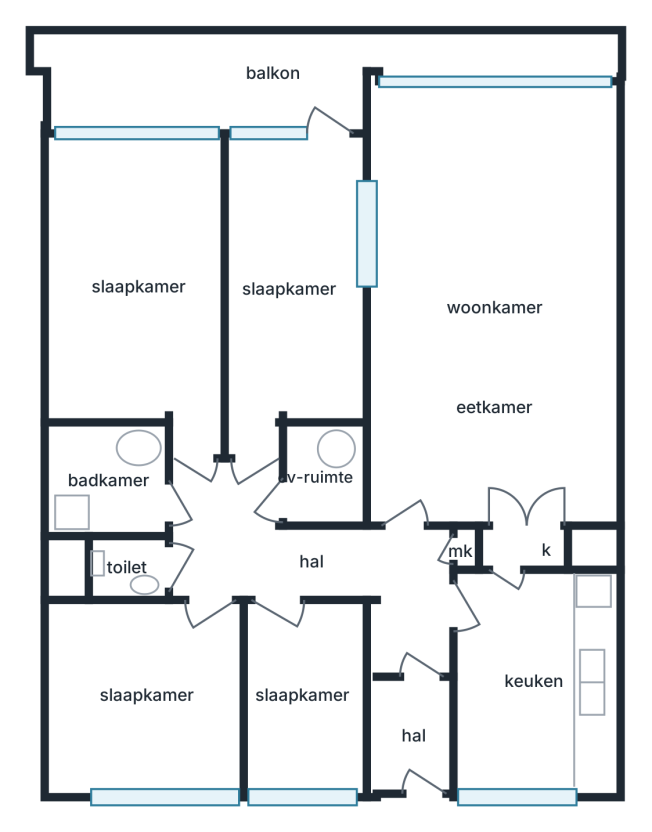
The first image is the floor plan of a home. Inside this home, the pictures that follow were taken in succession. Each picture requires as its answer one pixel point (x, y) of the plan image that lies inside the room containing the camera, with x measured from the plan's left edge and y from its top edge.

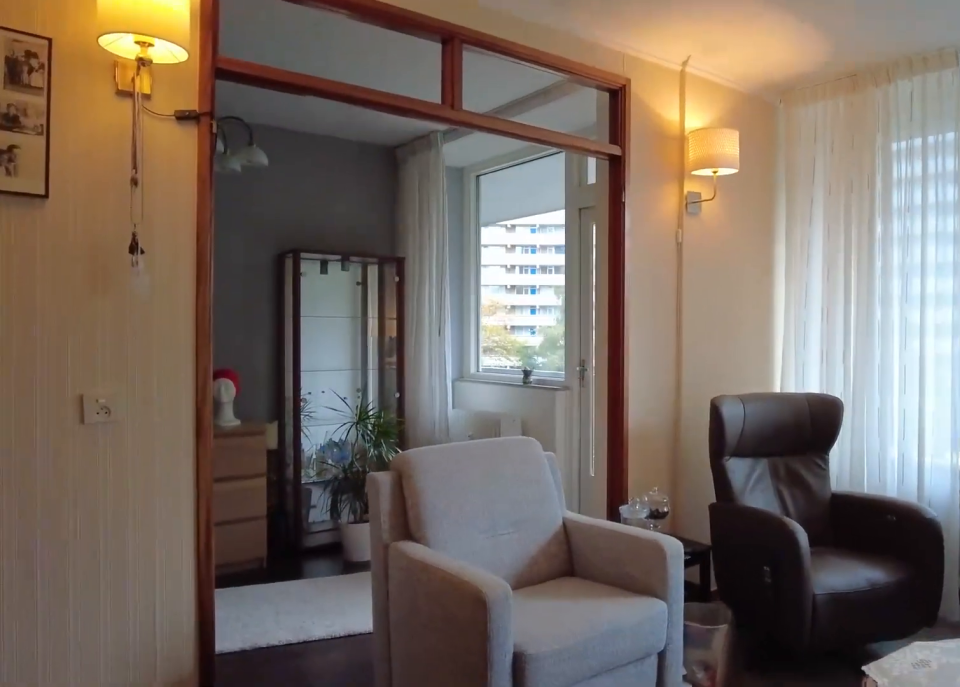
(492, 306)
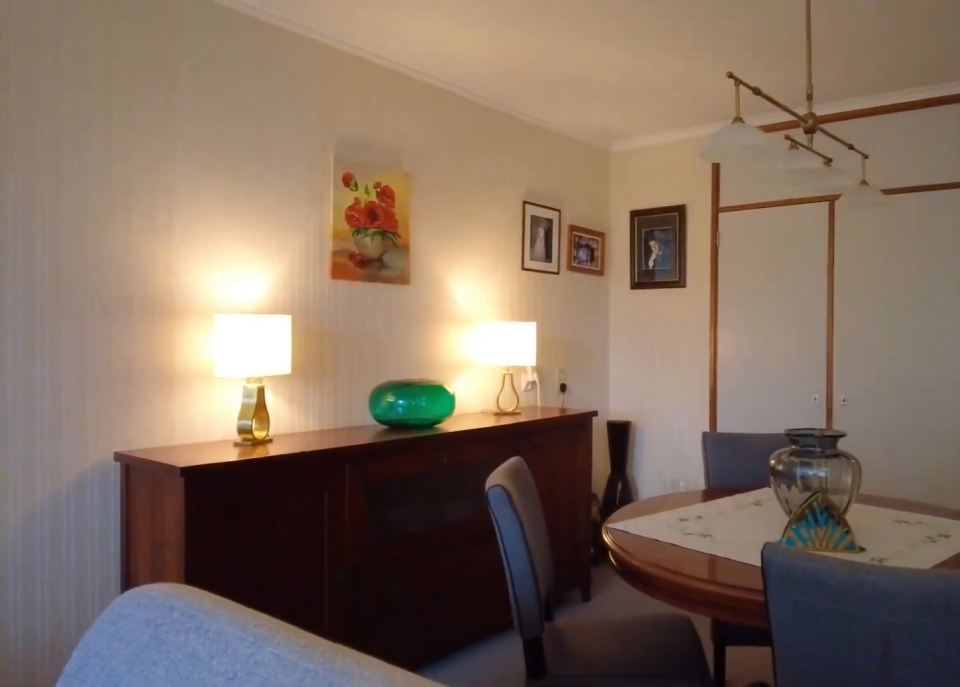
(492, 306)
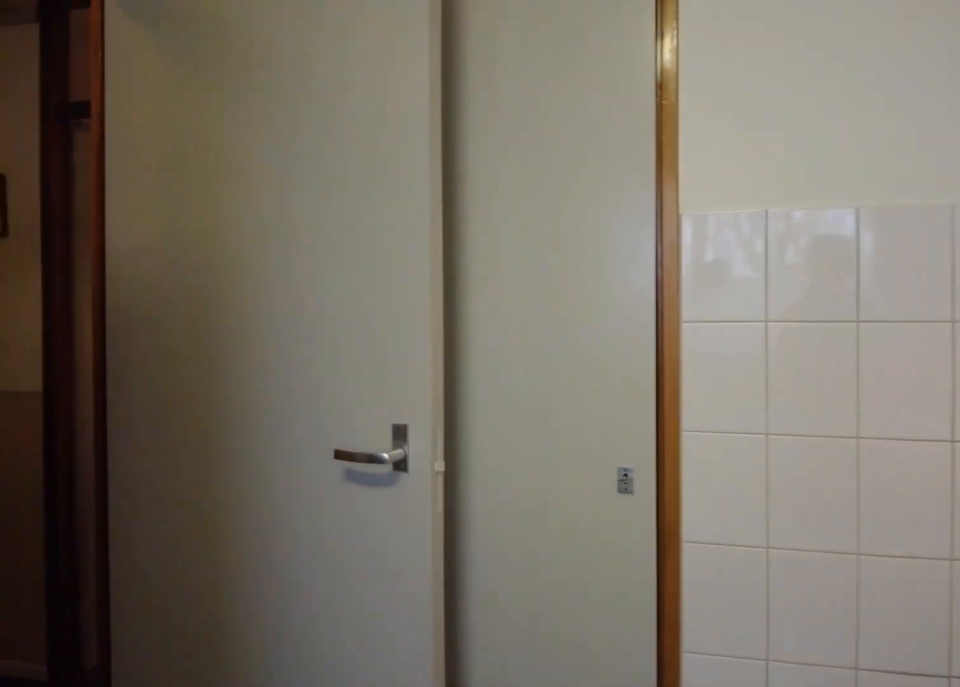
(533, 681)
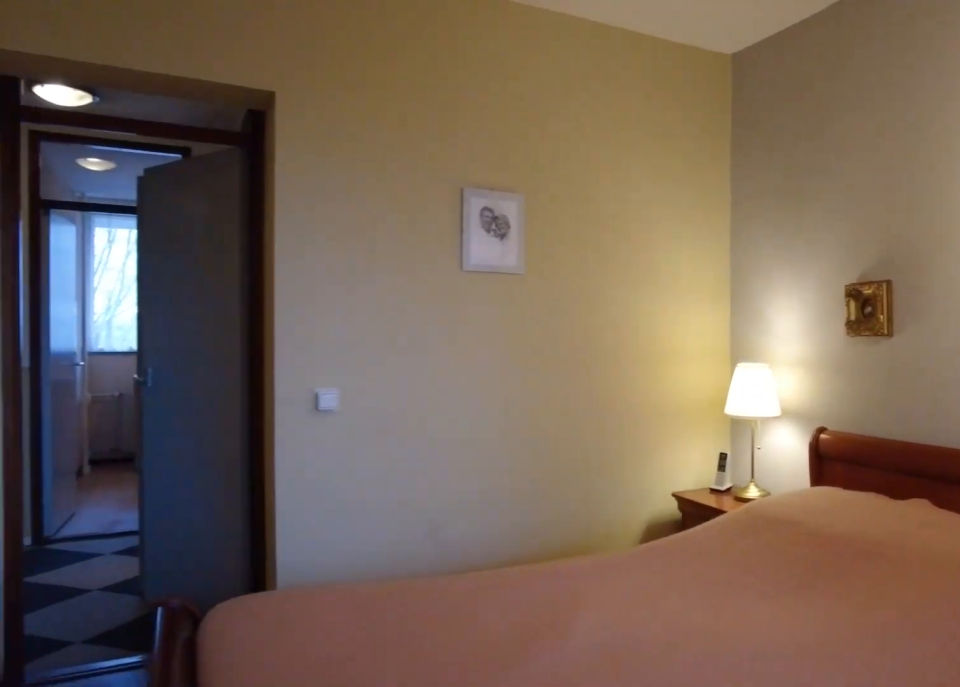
(138, 285)
